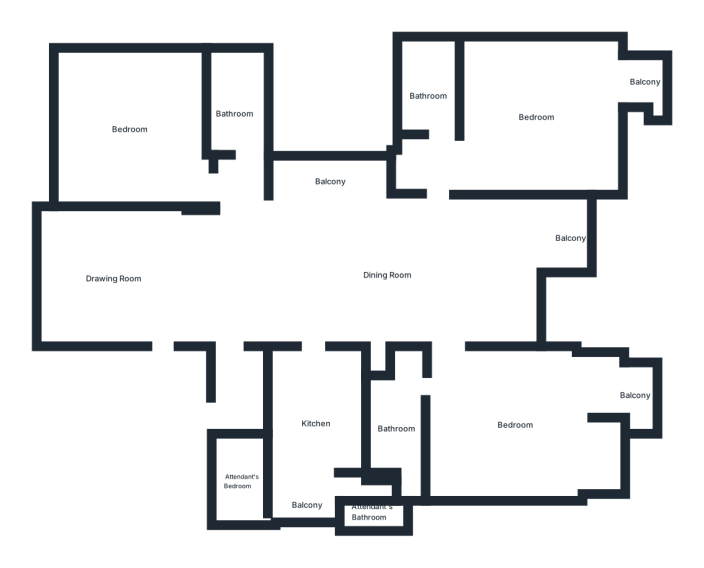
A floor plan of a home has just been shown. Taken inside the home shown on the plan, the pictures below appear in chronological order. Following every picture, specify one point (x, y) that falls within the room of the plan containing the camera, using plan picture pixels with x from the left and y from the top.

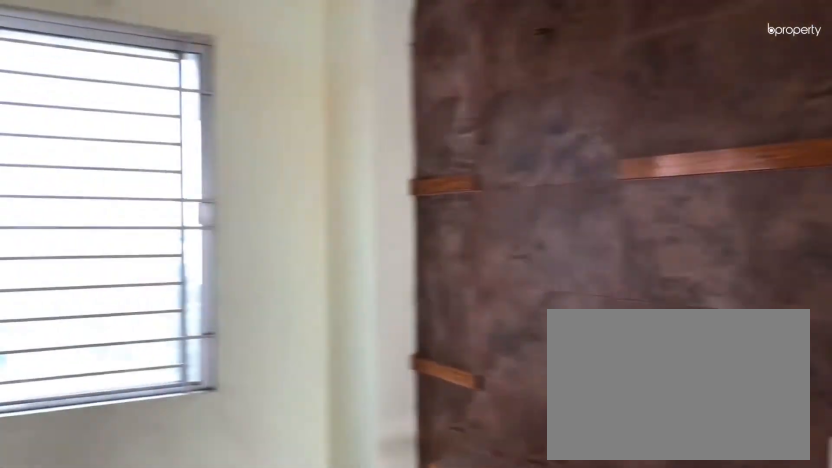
(102, 275)
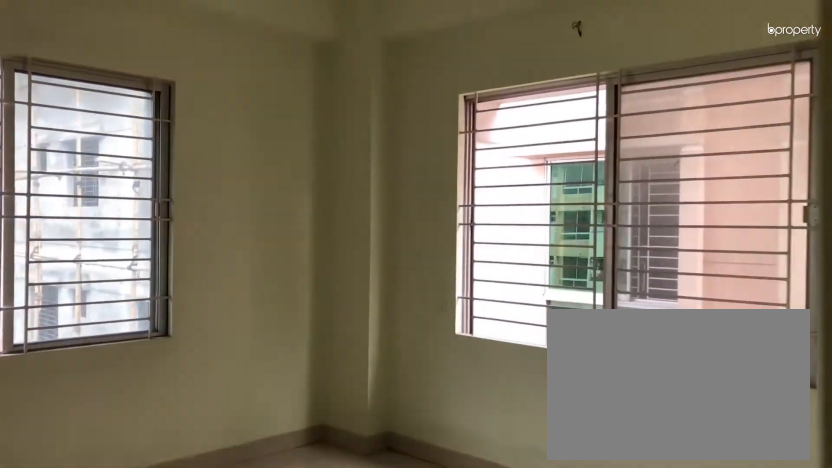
(203, 175)
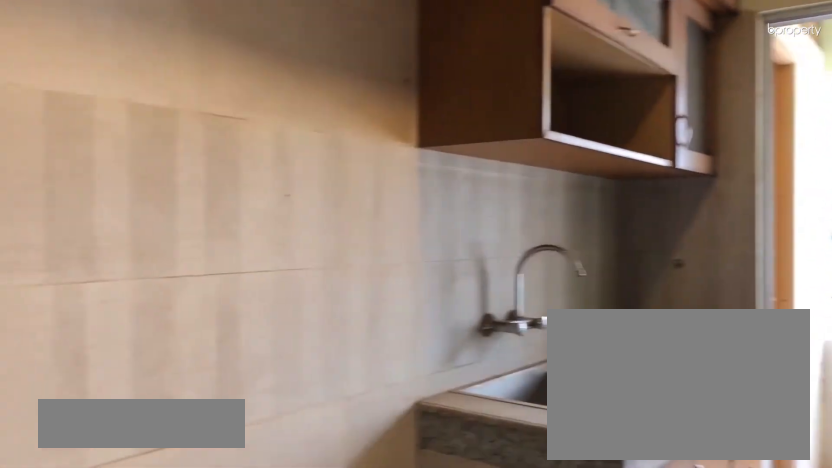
(314, 426)
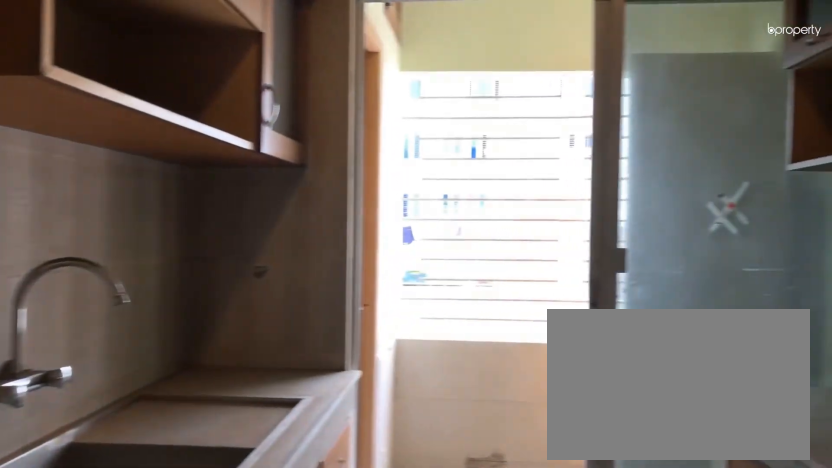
(314, 426)
